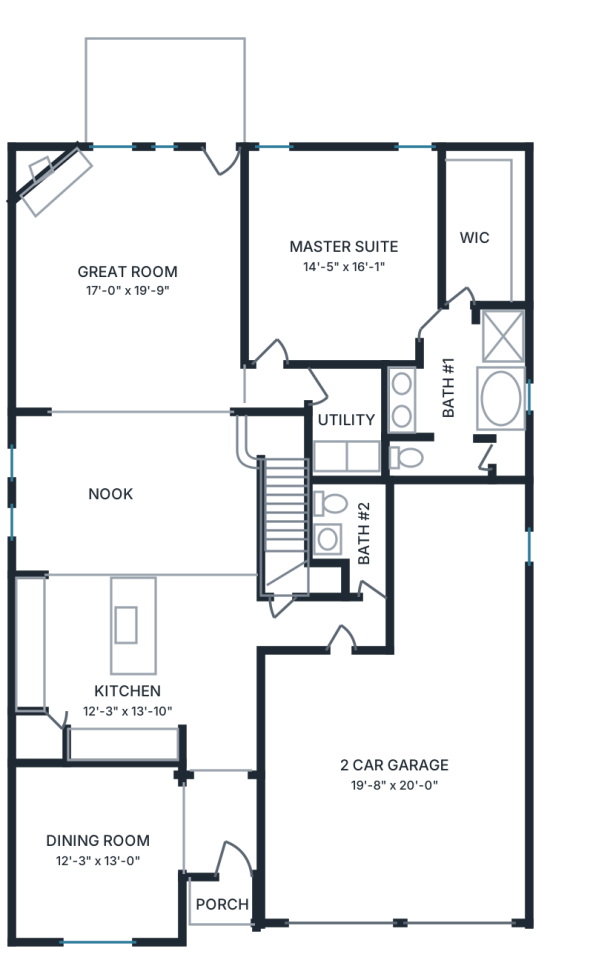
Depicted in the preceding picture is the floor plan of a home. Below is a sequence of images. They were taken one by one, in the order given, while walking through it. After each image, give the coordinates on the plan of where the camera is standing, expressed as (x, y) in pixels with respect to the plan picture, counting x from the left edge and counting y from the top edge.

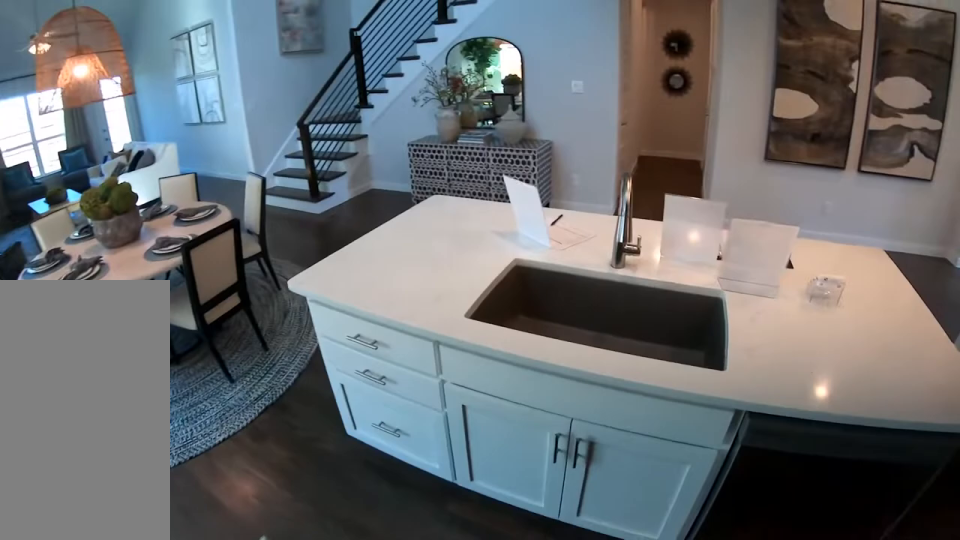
(89, 680)
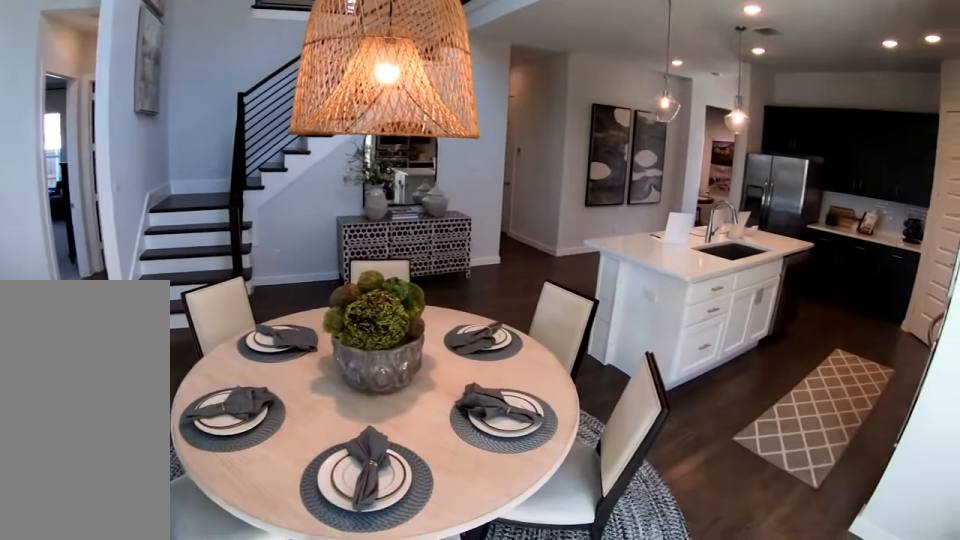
(74, 447)
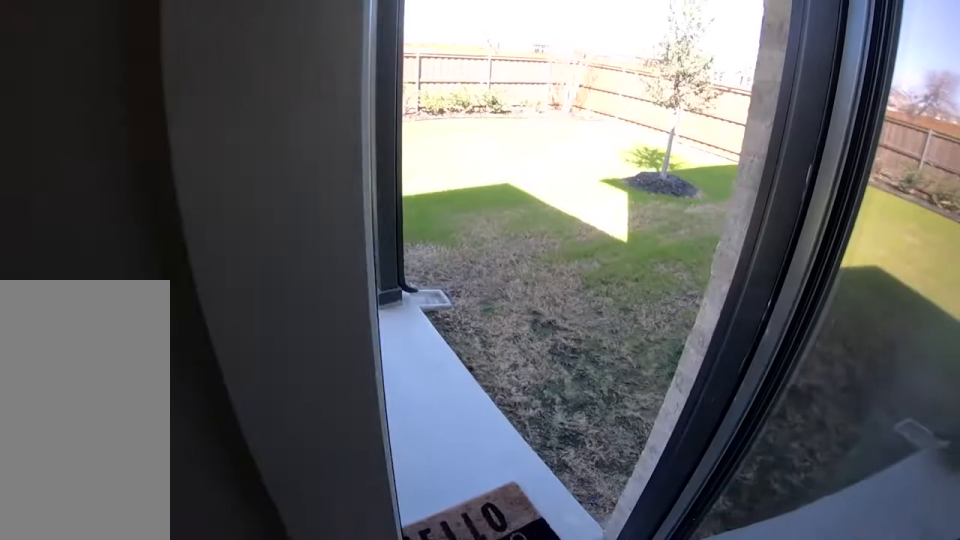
(202, 160)
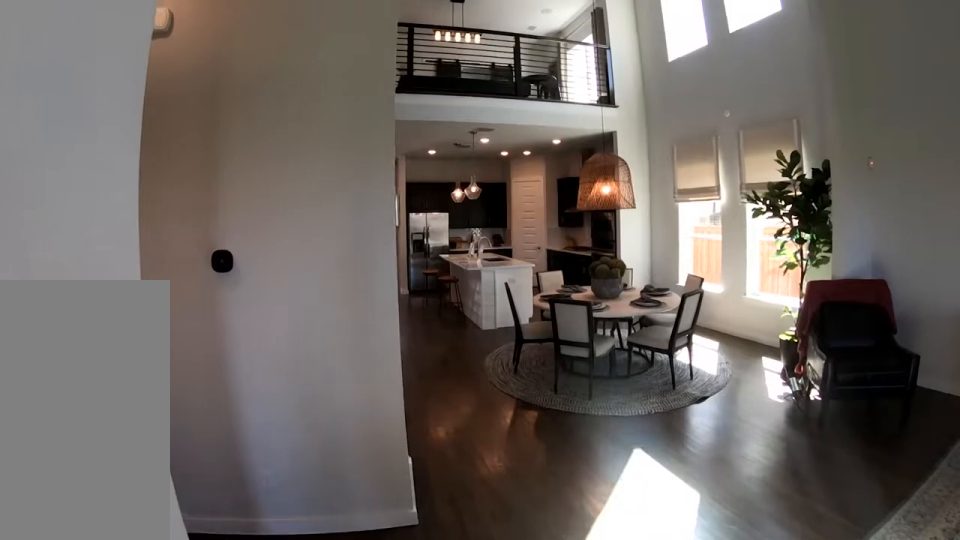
(203, 283)
